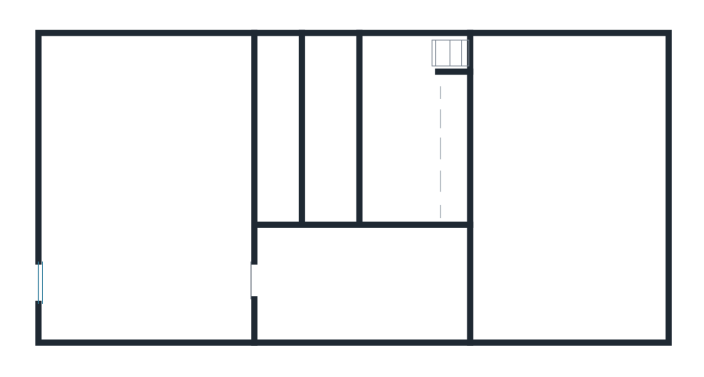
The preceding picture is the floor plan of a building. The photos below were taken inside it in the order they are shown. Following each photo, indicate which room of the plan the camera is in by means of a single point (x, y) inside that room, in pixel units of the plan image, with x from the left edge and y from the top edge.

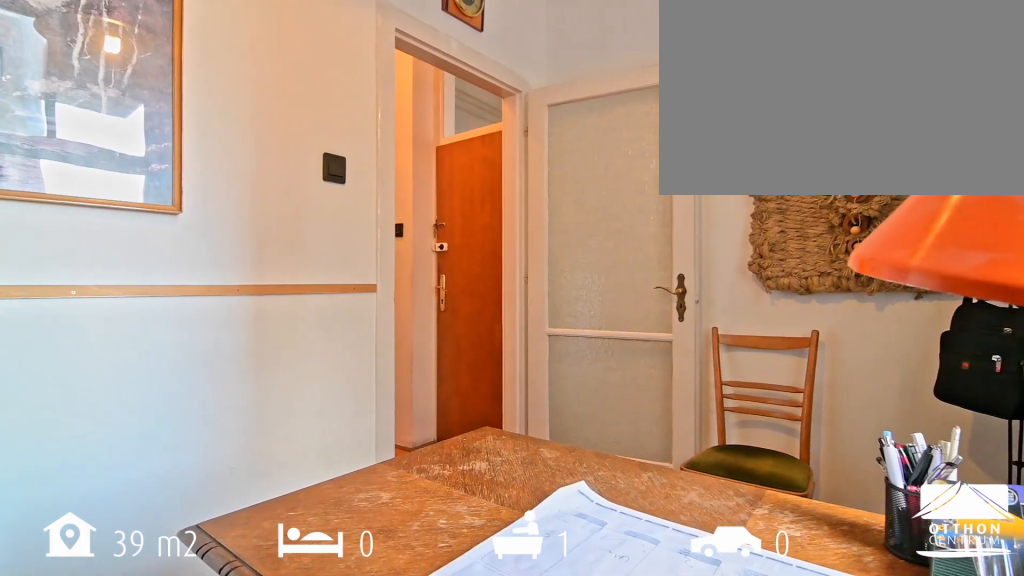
(146, 185)
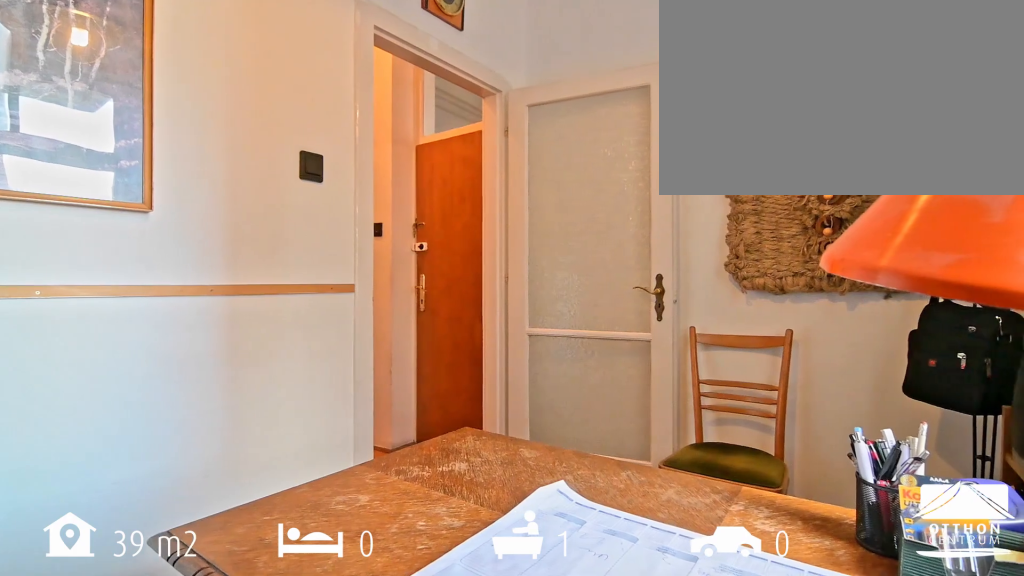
(207, 173)
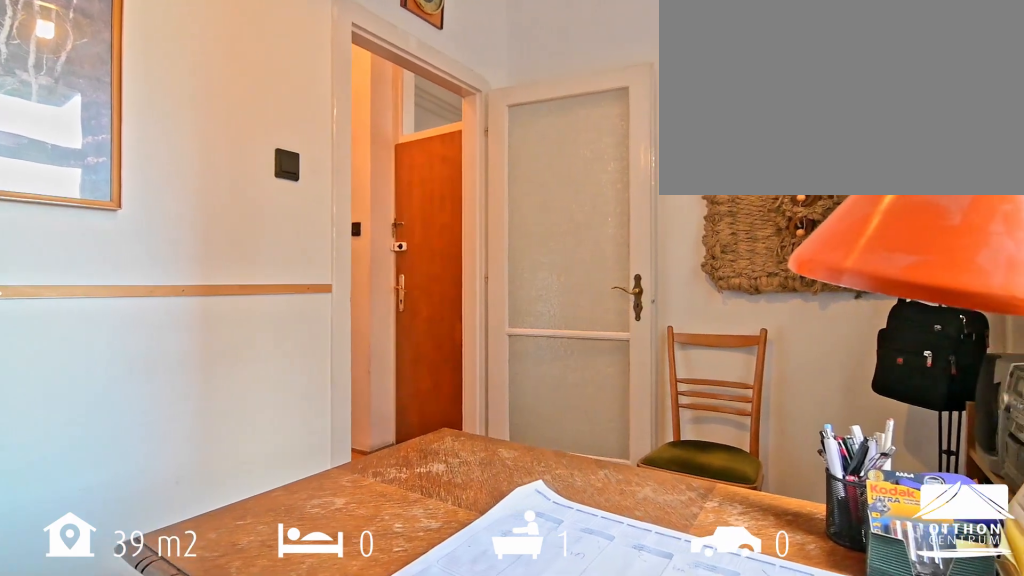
(146, 185)
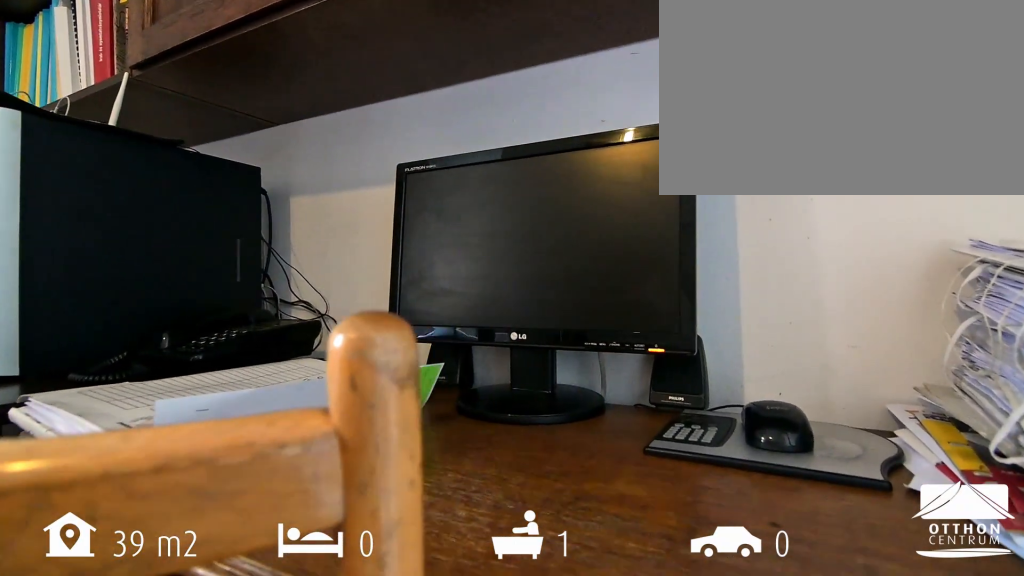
(146, 185)
